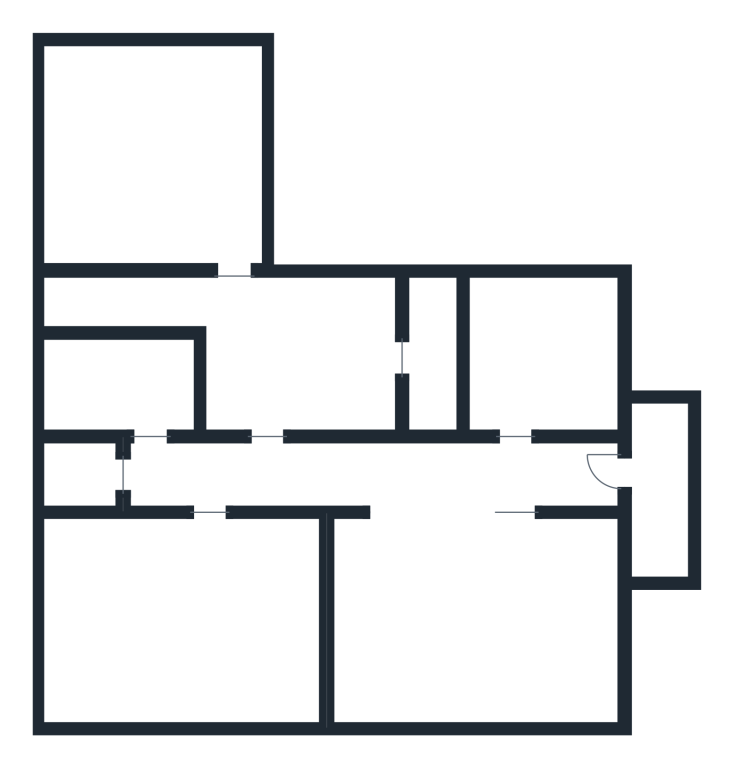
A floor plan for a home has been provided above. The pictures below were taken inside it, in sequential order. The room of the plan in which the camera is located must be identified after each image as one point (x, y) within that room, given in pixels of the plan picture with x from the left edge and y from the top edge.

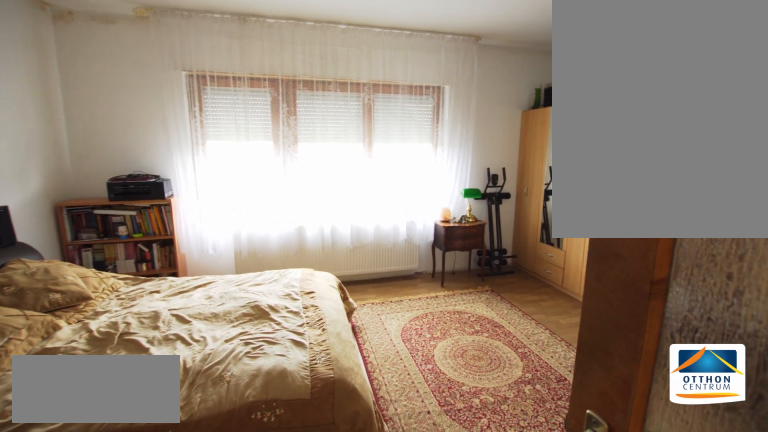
(481, 615)
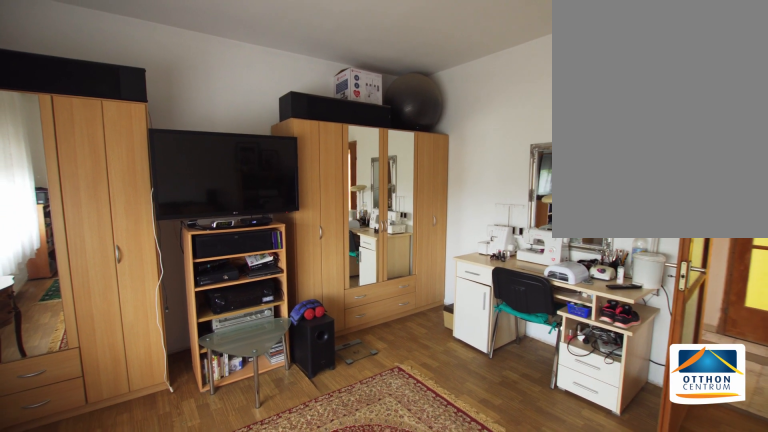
(480, 616)
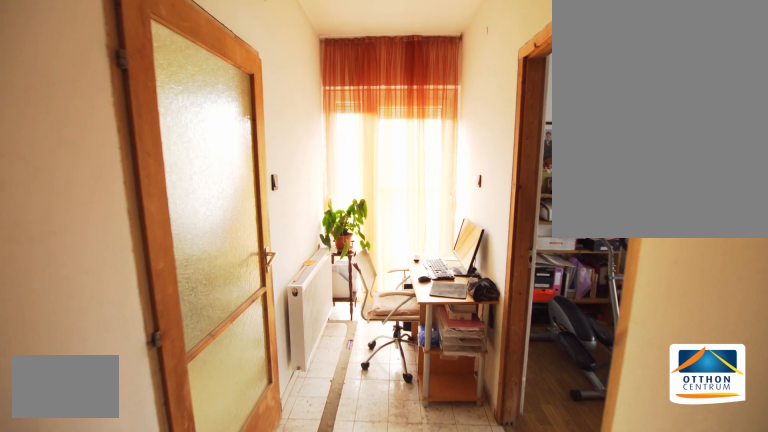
(549, 479)
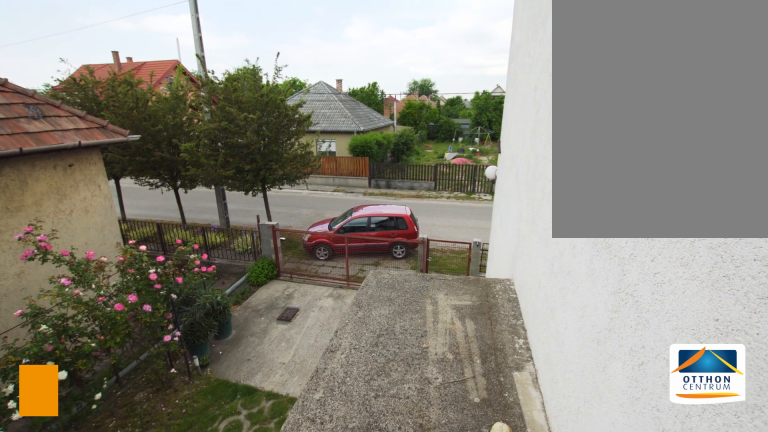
(662, 479)
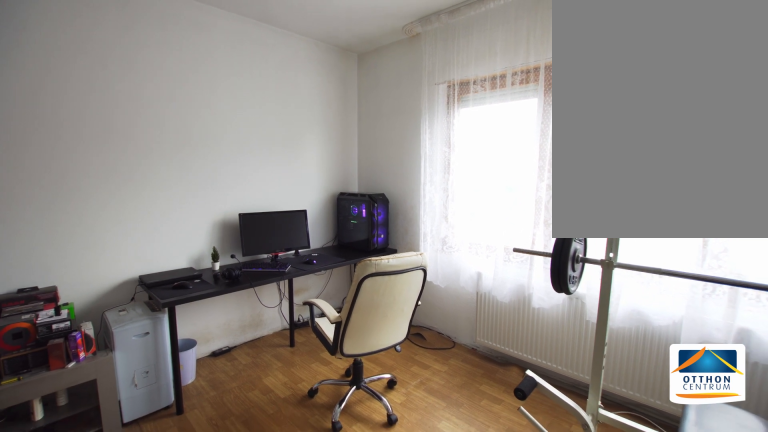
(176, 624)
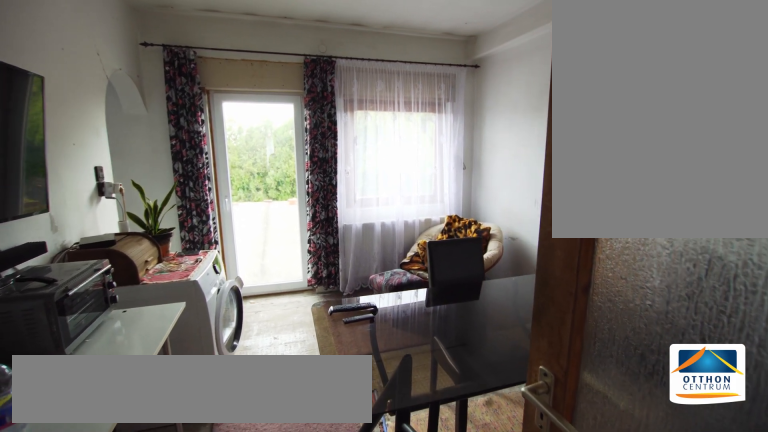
(316, 357)
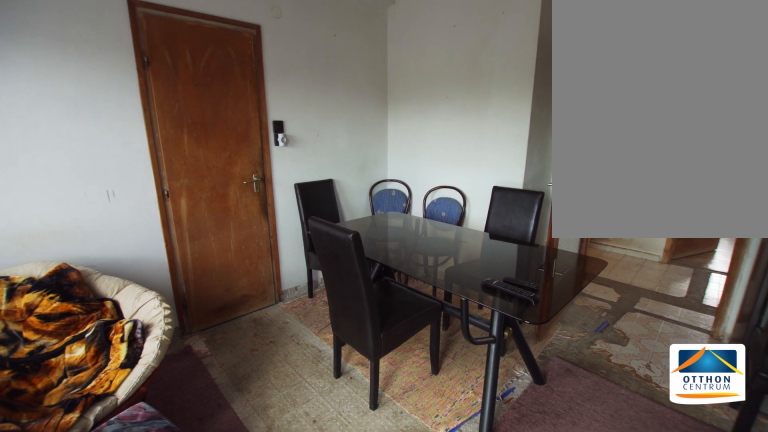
(316, 356)
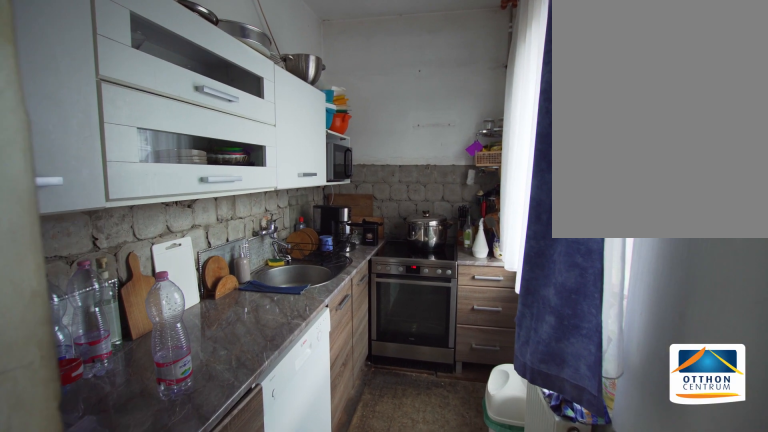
(124, 302)
